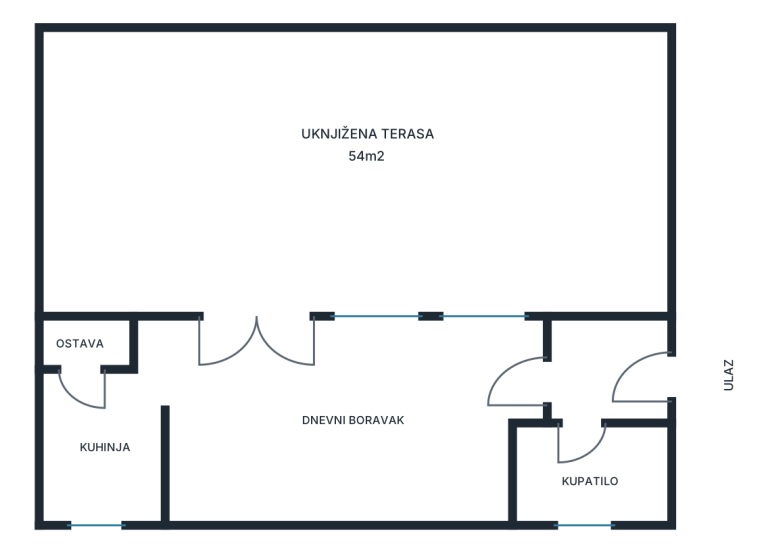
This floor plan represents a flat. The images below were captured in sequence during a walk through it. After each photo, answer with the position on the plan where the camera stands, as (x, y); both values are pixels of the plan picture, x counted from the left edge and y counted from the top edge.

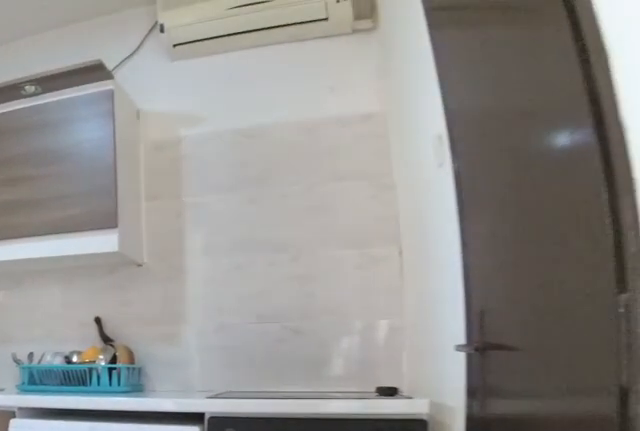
(167, 364)
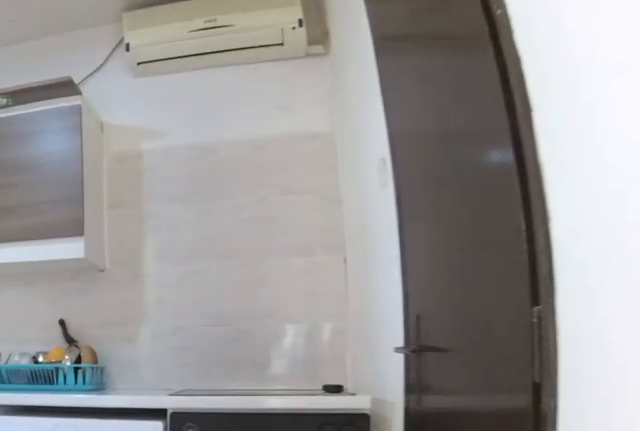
(173, 366)
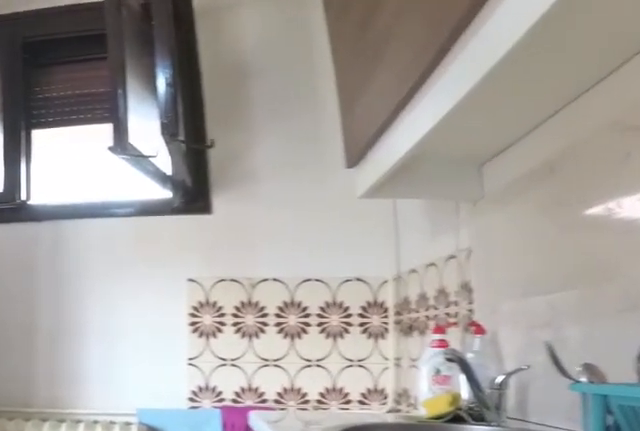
(76, 364)
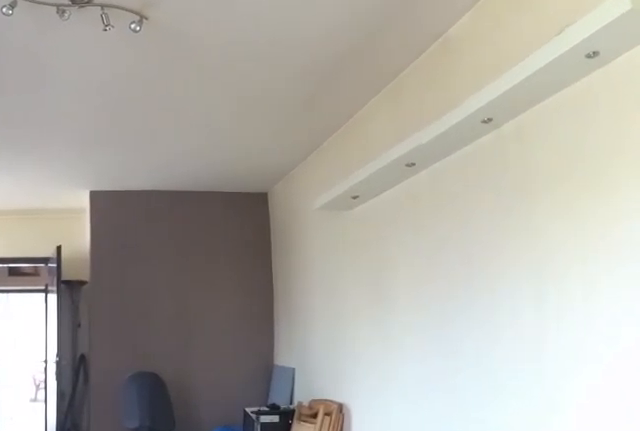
(213, 377)
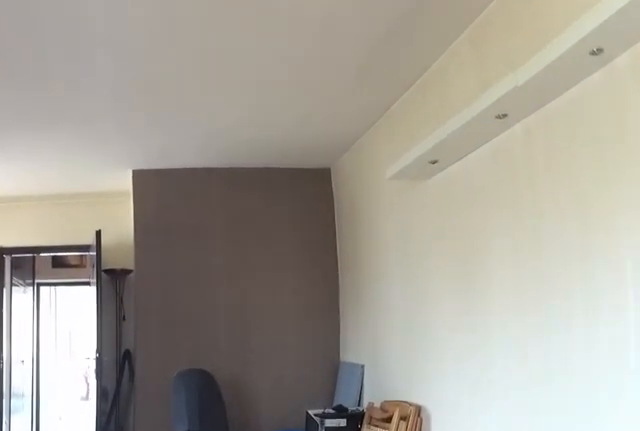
(220, 385)
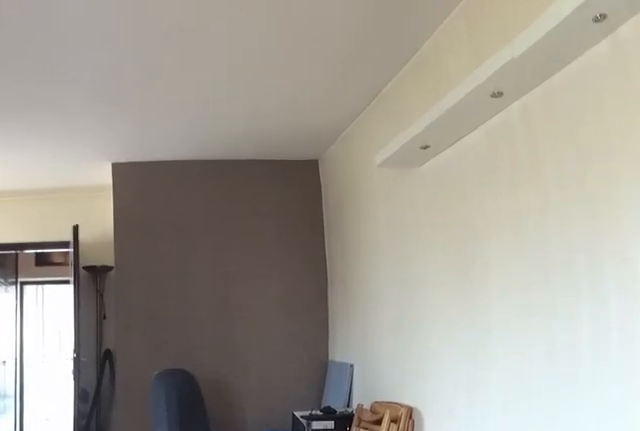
(224, 391)
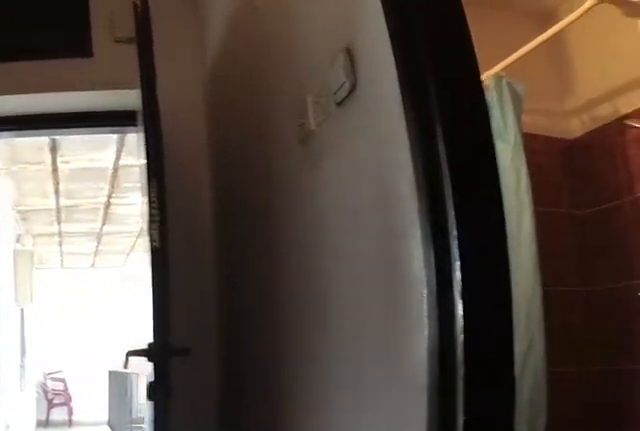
(513, 388)
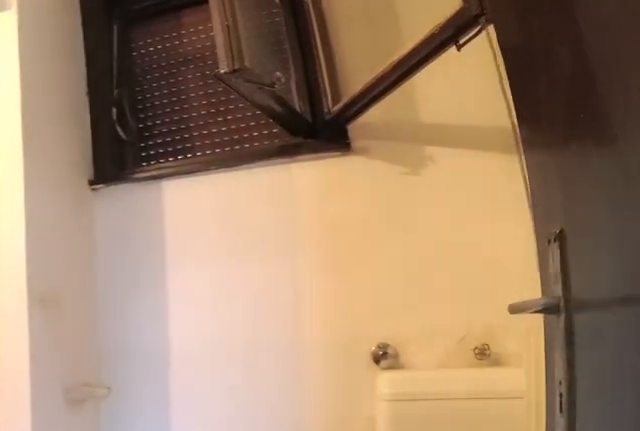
(536, 402)
